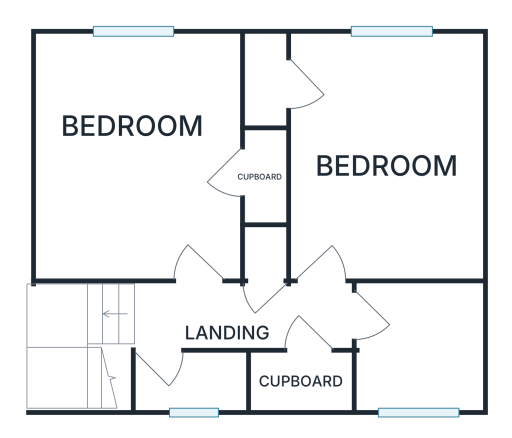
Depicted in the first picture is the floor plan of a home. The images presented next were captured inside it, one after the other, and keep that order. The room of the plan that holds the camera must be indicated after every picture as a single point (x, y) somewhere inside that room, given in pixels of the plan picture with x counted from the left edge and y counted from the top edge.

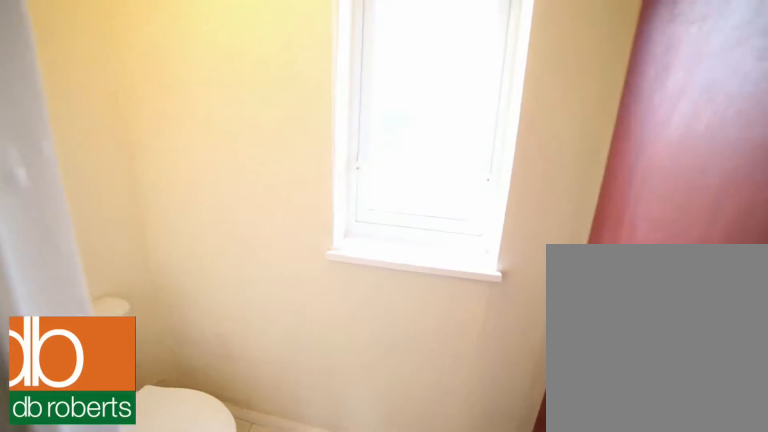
(196, 383)
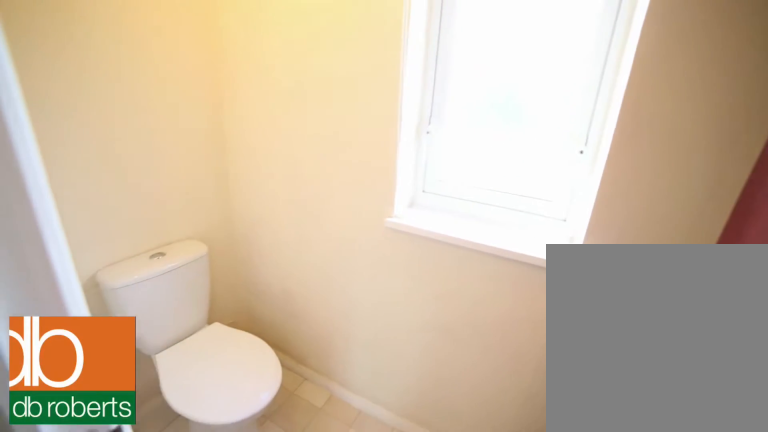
(196, 383)
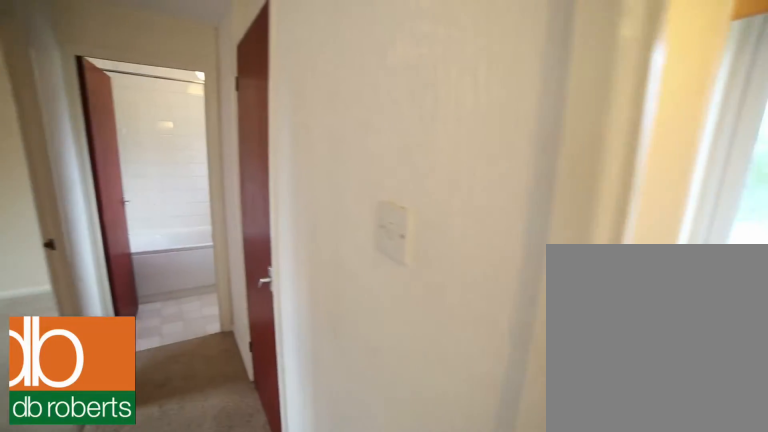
(234, 317)
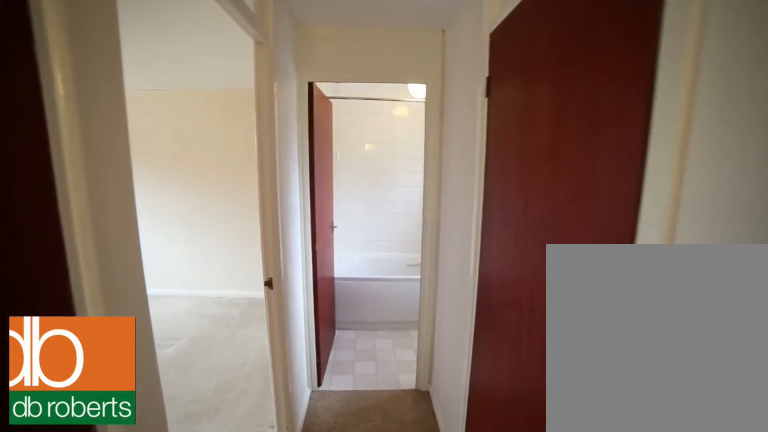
(234, 317)
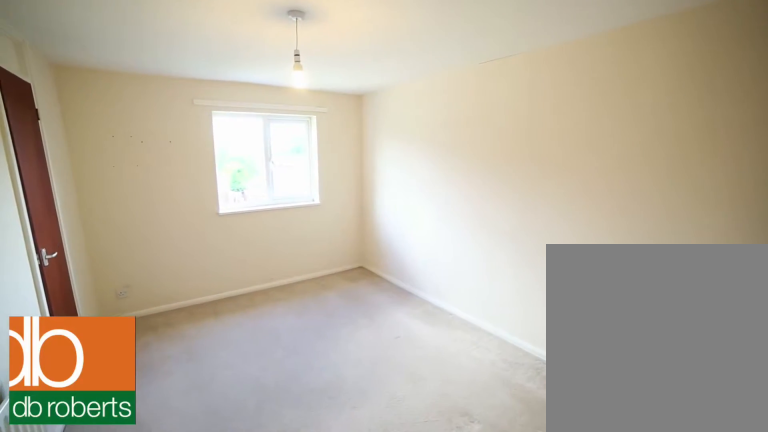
(379, 158)
